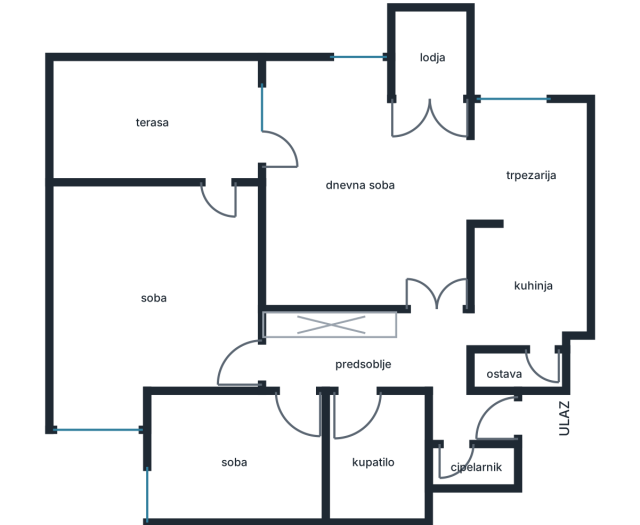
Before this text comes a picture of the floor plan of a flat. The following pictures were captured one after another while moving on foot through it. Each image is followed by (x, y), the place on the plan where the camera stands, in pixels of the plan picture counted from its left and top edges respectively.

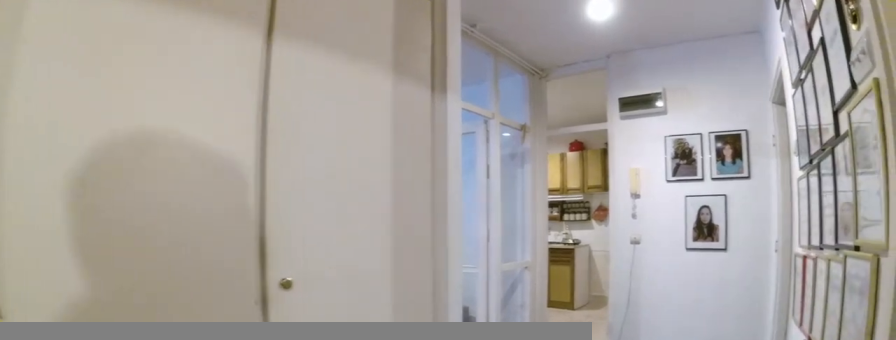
(291, 371)
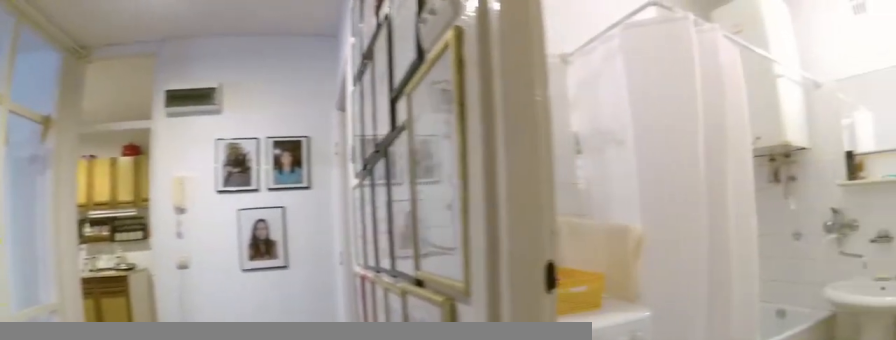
(326, 363)
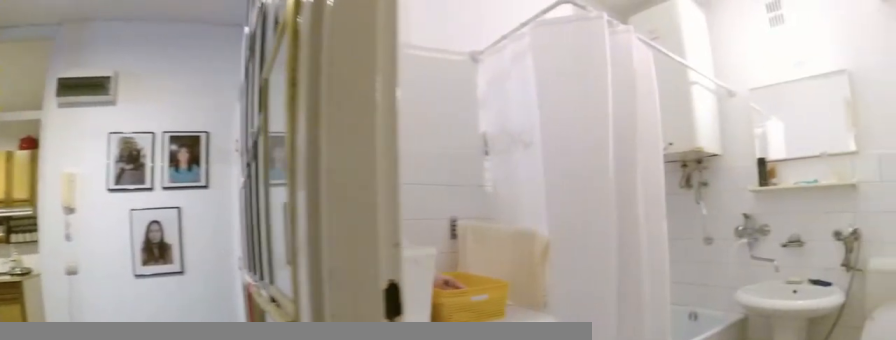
(330, 363)
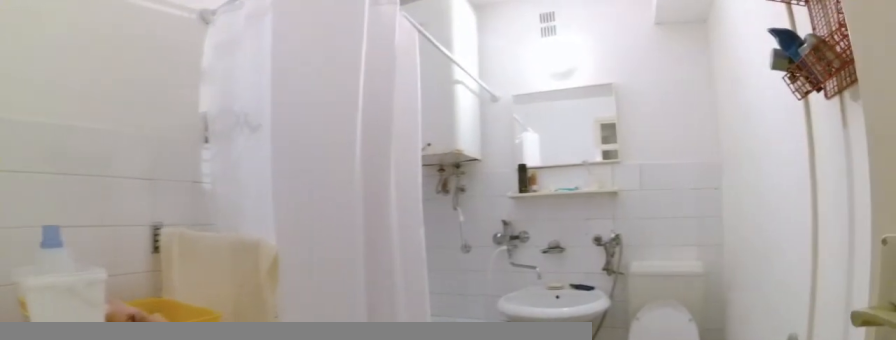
(346, 369)
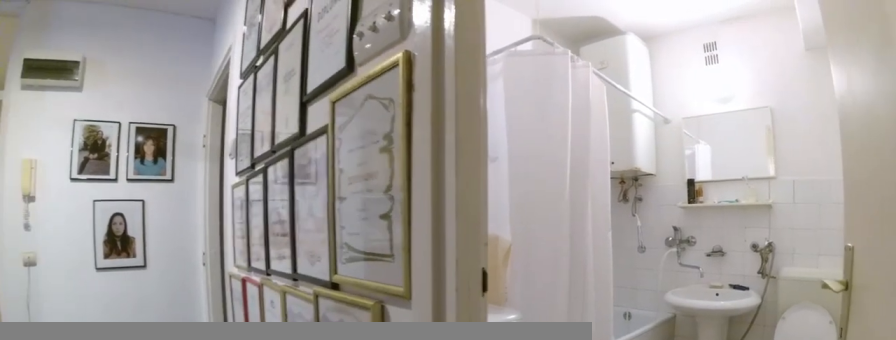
(307, 368)
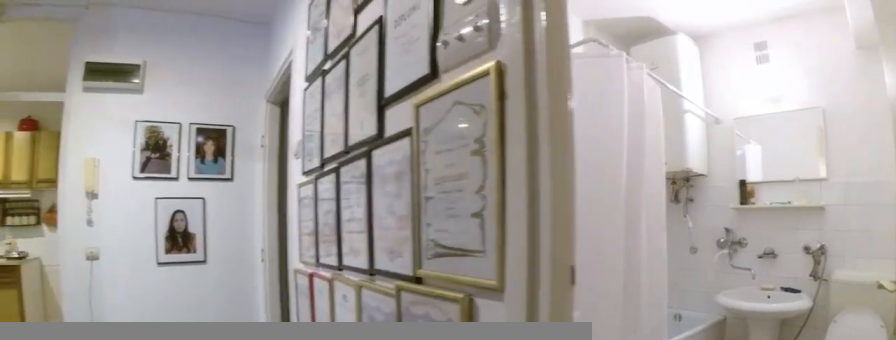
(303, 368)
